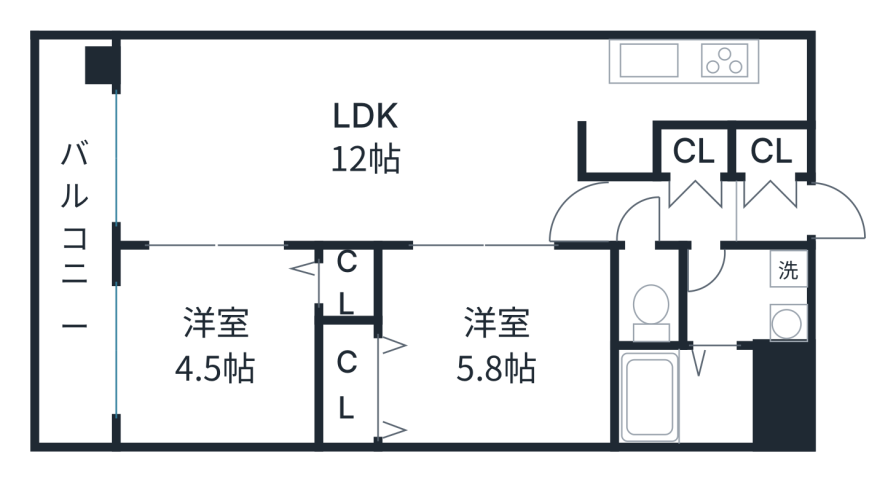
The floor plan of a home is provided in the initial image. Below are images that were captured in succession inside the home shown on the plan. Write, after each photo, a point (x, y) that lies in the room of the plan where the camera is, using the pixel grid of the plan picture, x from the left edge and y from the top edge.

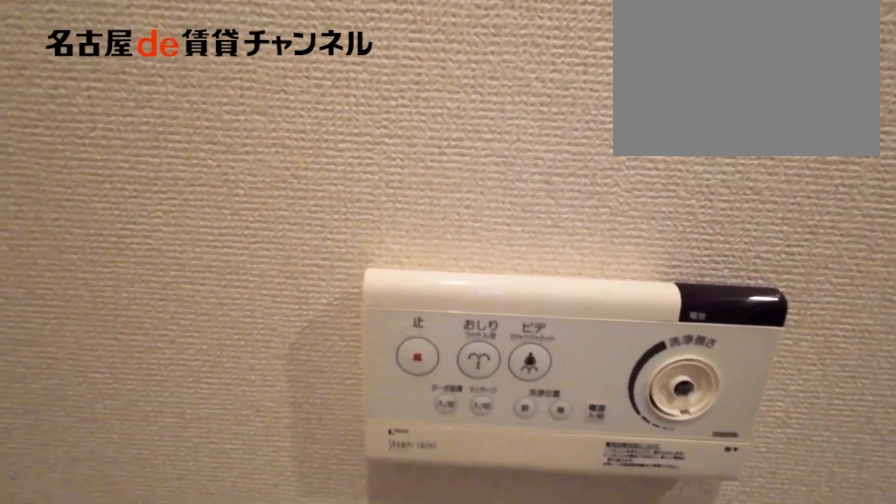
(648, 295)
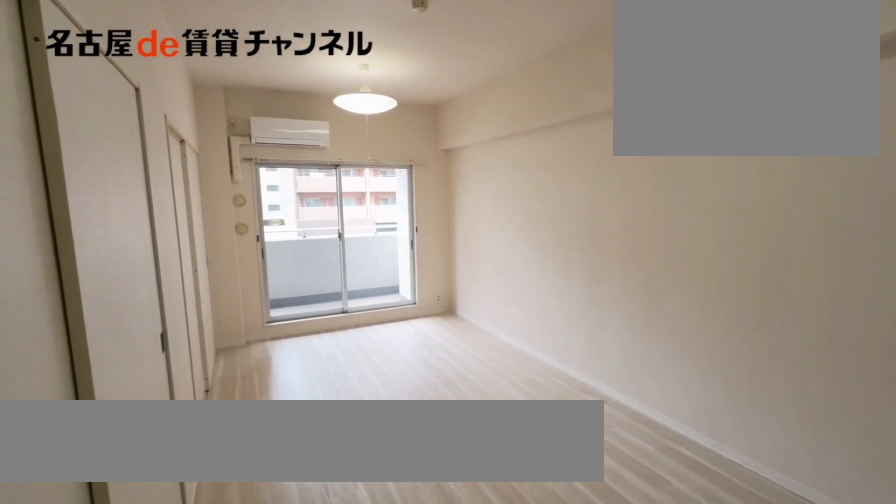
(360, 140)
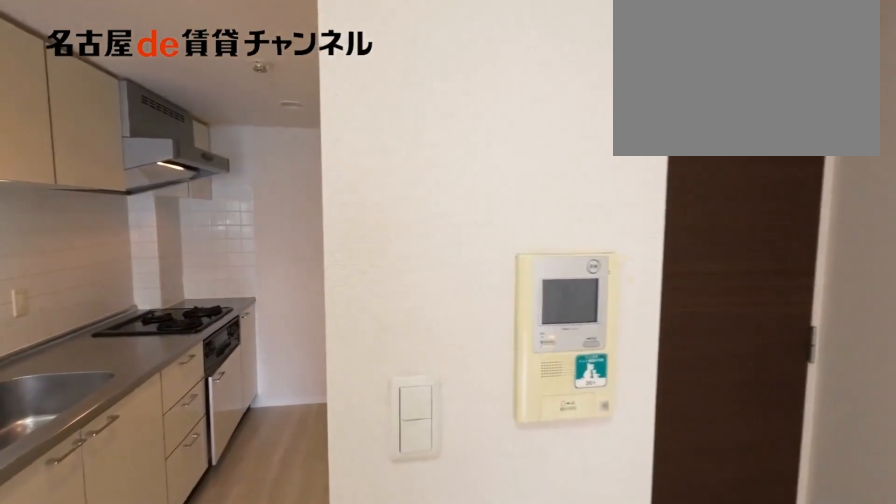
(360, 140)
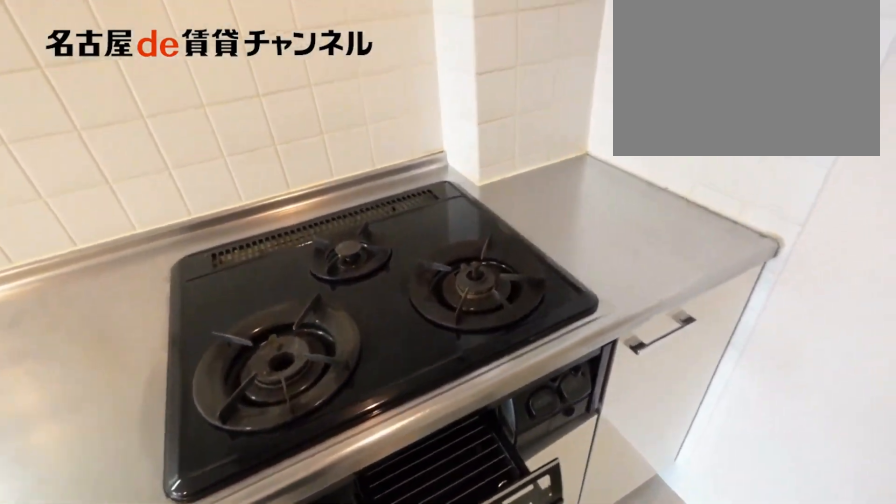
(696, 81)
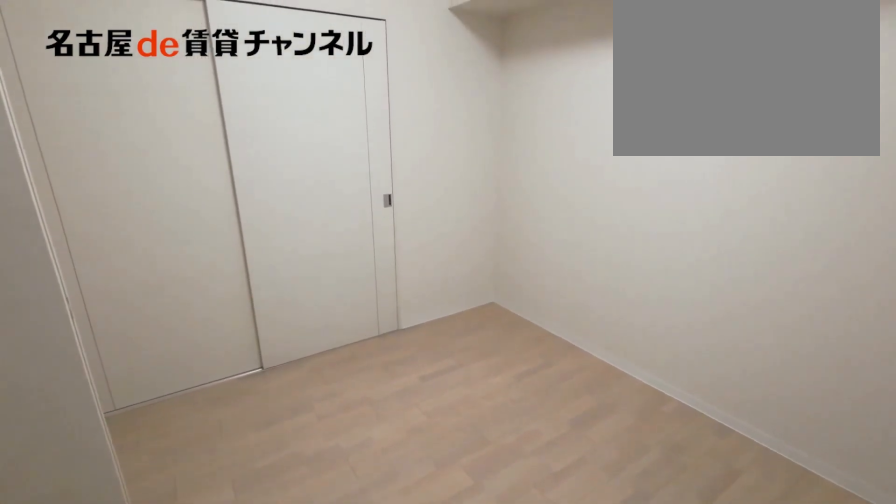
(475, 346)
